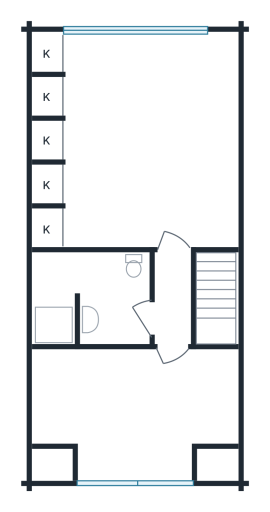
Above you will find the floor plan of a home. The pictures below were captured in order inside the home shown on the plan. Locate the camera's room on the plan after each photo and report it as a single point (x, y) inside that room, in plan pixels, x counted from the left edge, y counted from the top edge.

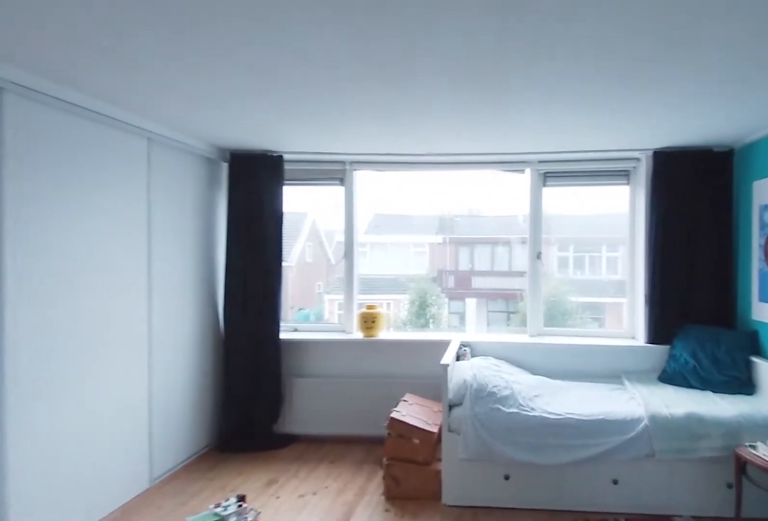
(139, 91)
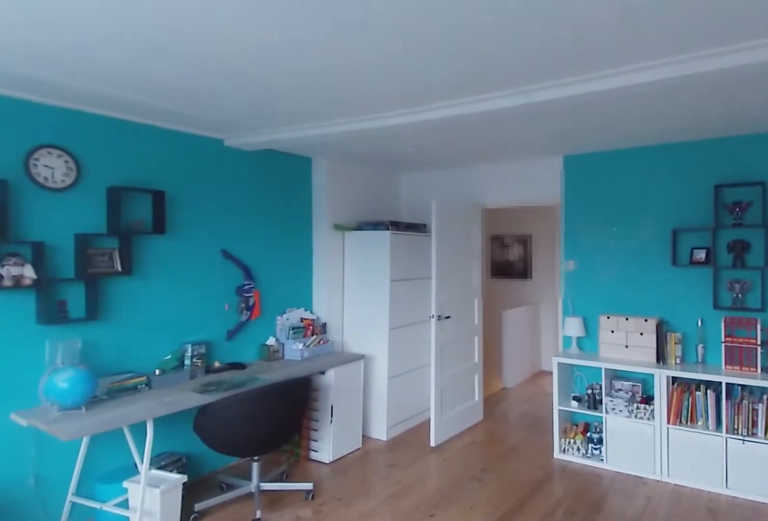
(139, 91)
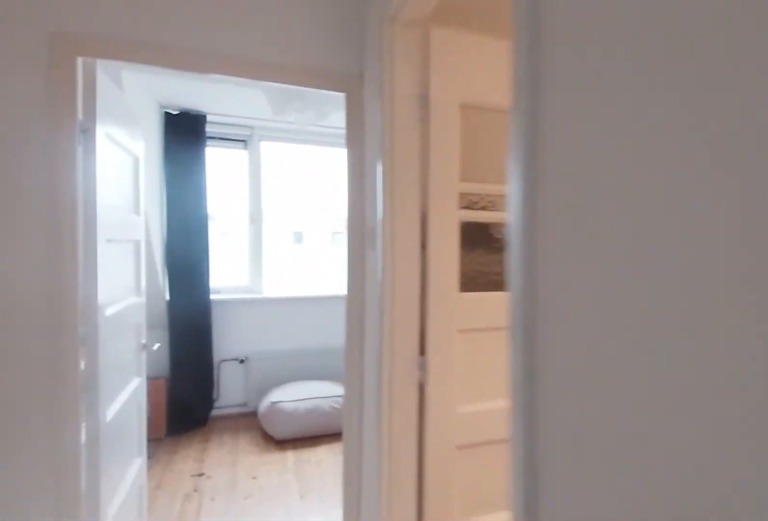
(178, 300)
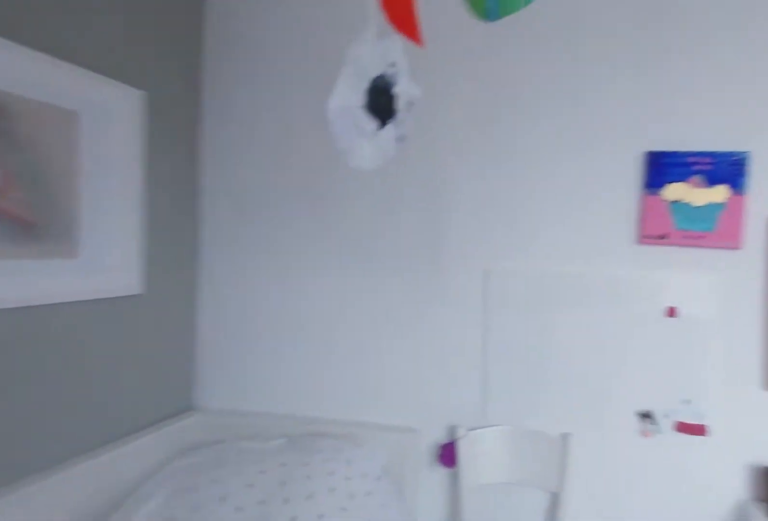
(135, 408)
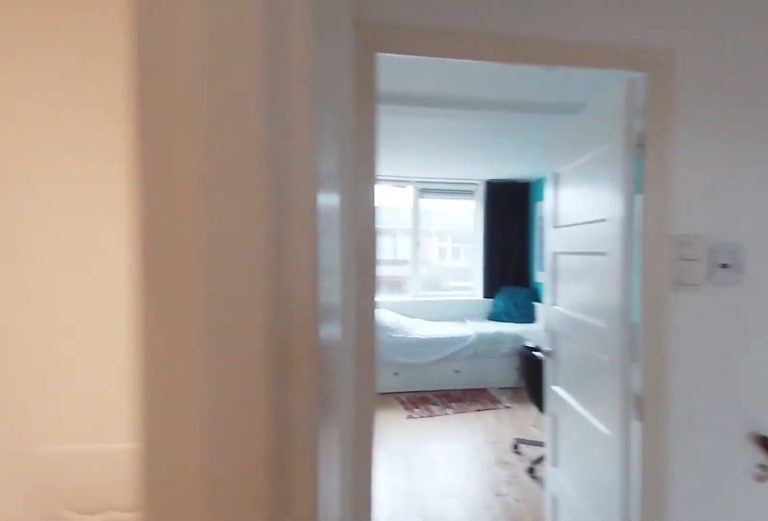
(178, 300)
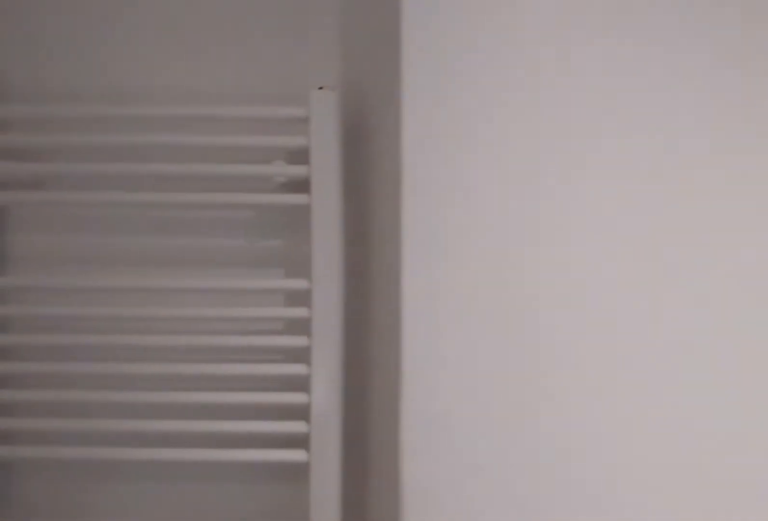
(71, 307)
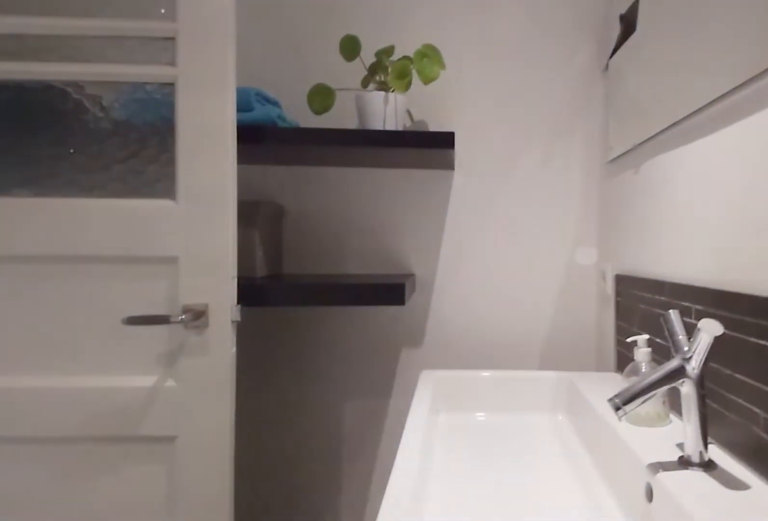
(71, 307)
